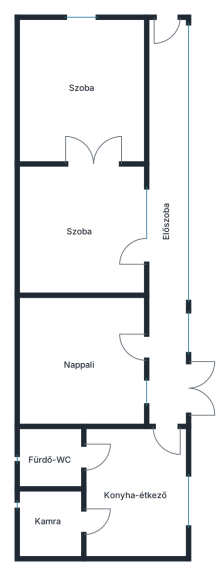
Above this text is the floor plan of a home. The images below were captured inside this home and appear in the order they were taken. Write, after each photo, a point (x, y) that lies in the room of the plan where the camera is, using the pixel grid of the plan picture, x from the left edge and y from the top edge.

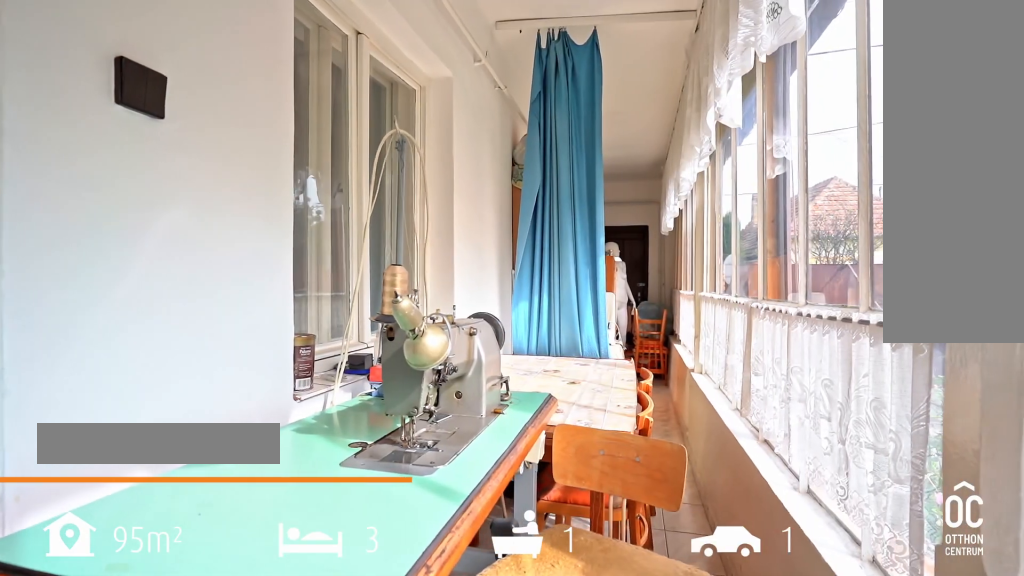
(166, 241)
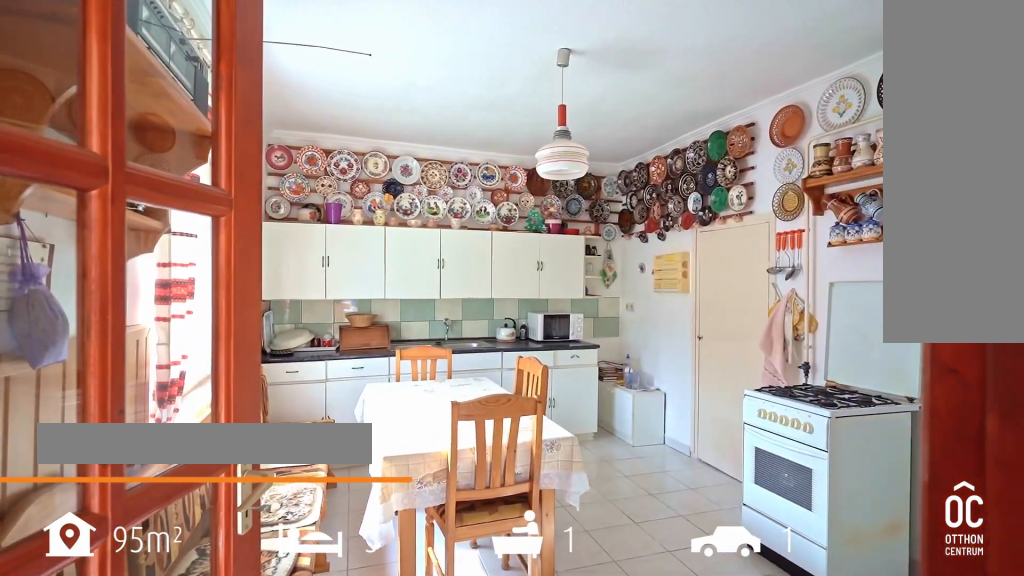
(130, 491)
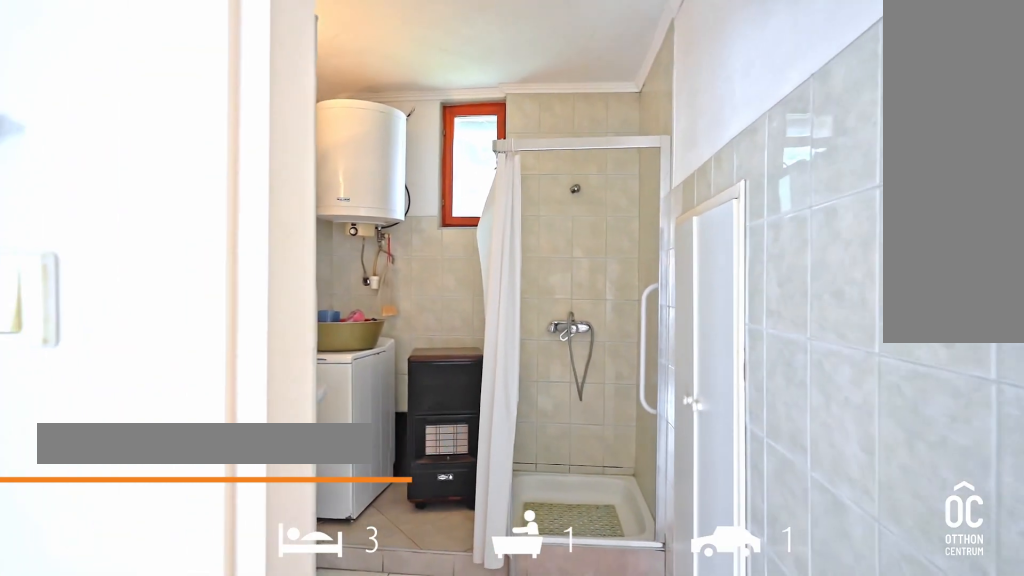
(48, 459)
